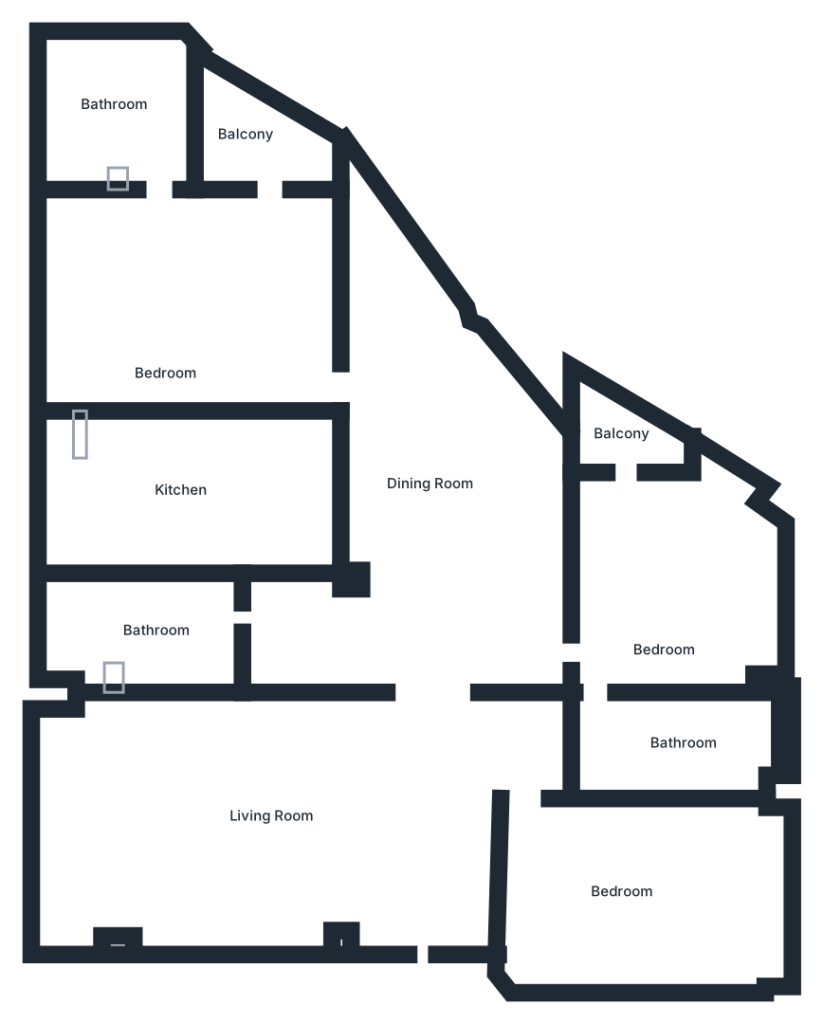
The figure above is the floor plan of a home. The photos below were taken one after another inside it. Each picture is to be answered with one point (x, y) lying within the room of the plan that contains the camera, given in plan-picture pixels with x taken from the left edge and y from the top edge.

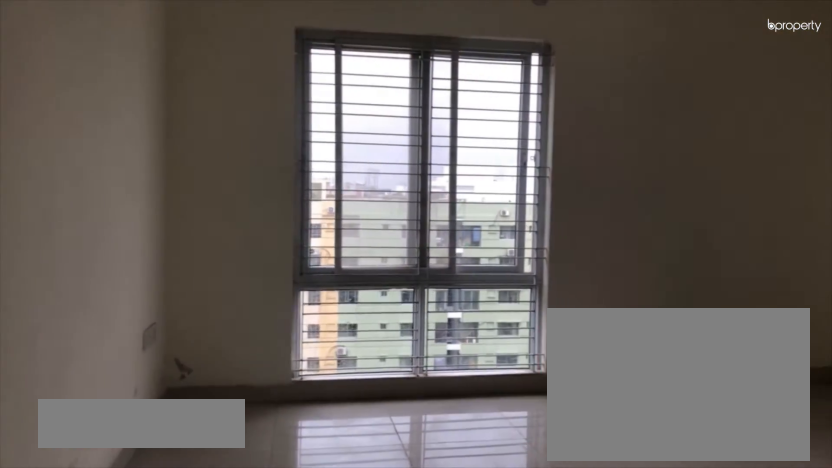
(166, 325)
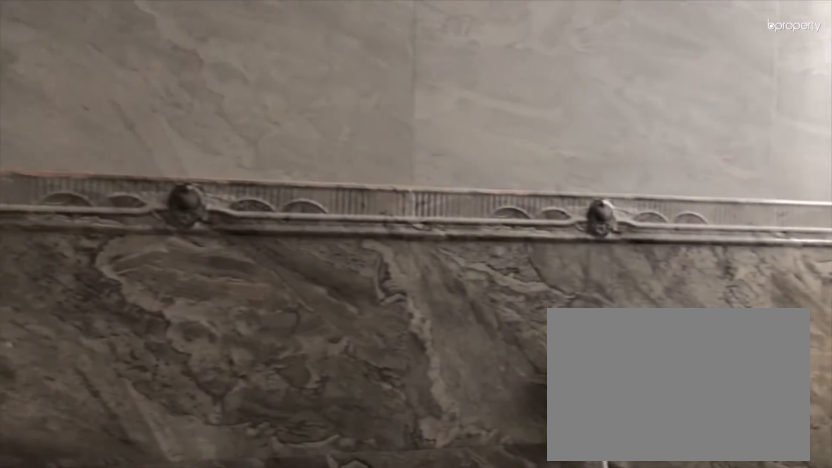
(117, 114)
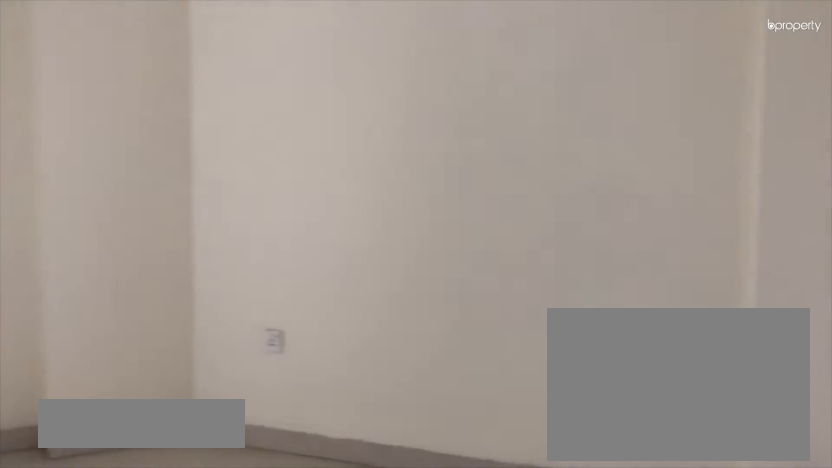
(665, 599)
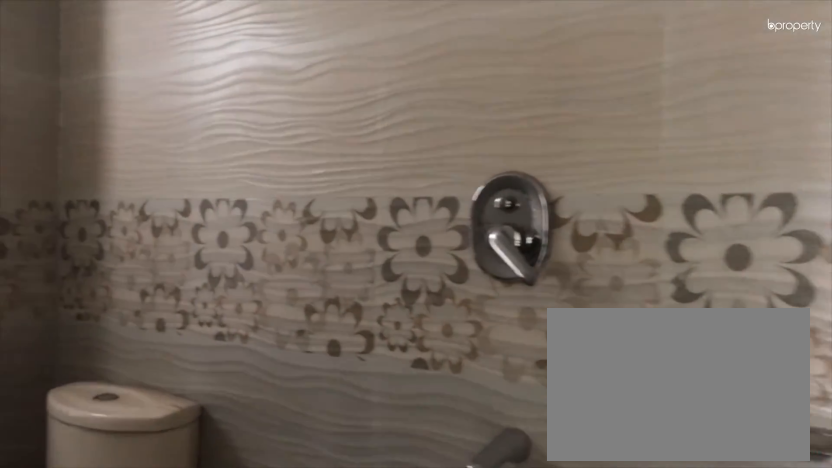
(695, 754)
